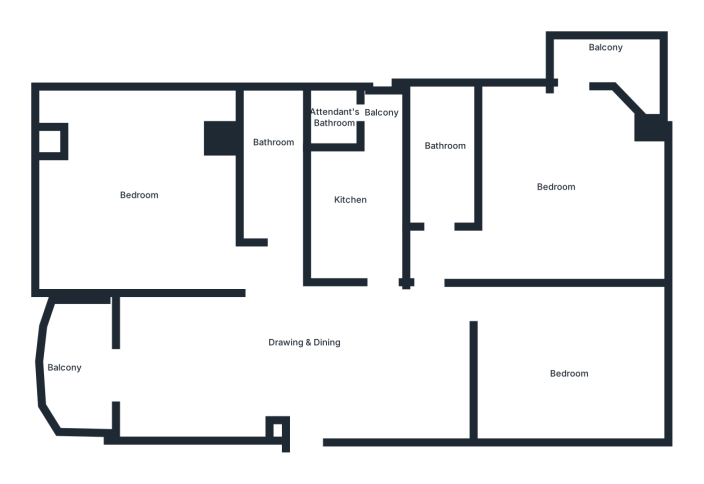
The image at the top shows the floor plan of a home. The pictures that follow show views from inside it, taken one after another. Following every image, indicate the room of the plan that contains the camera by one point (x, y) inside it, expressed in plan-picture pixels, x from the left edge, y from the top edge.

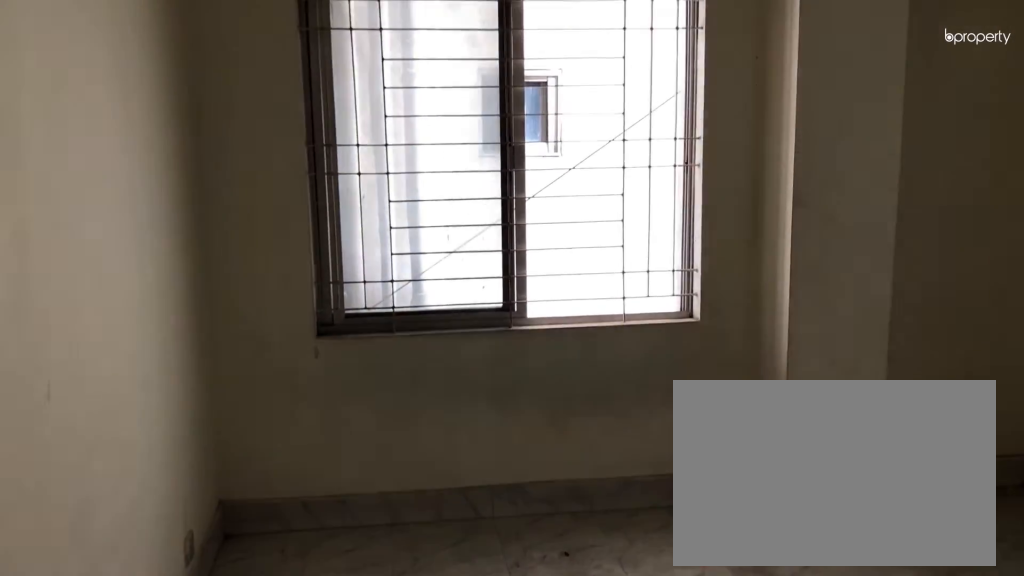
(133, 195)
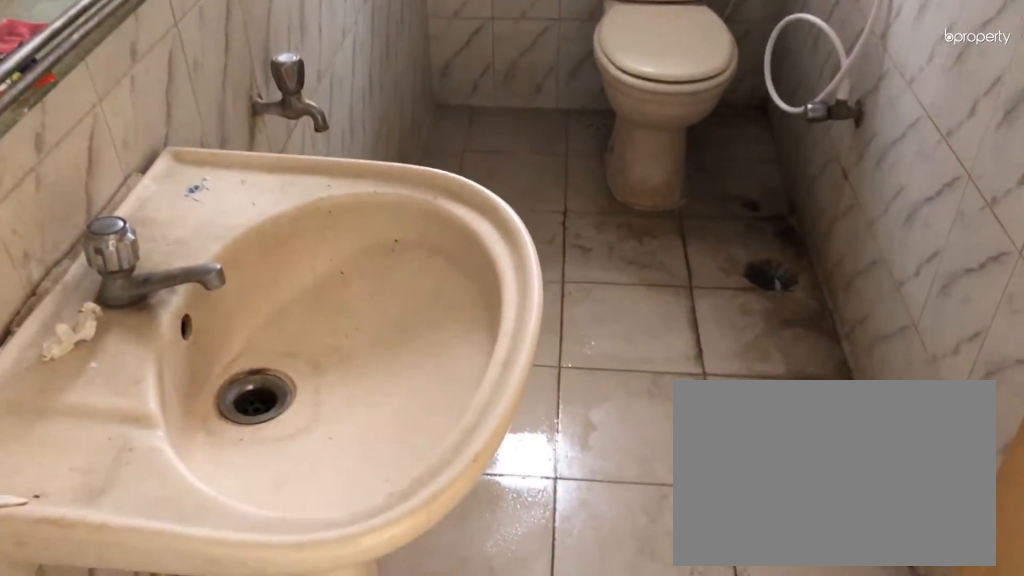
(274, 155)
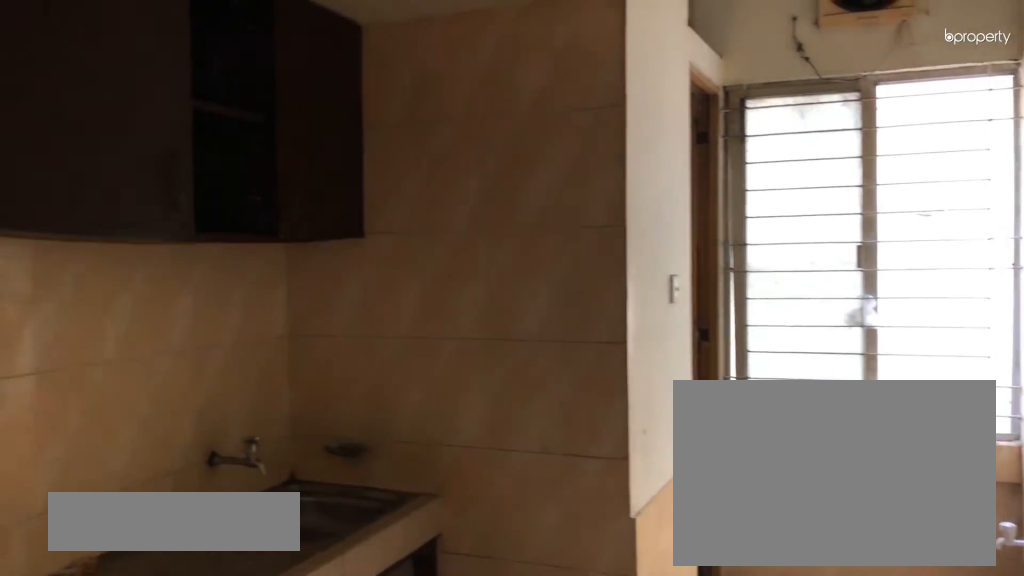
(359, 212)
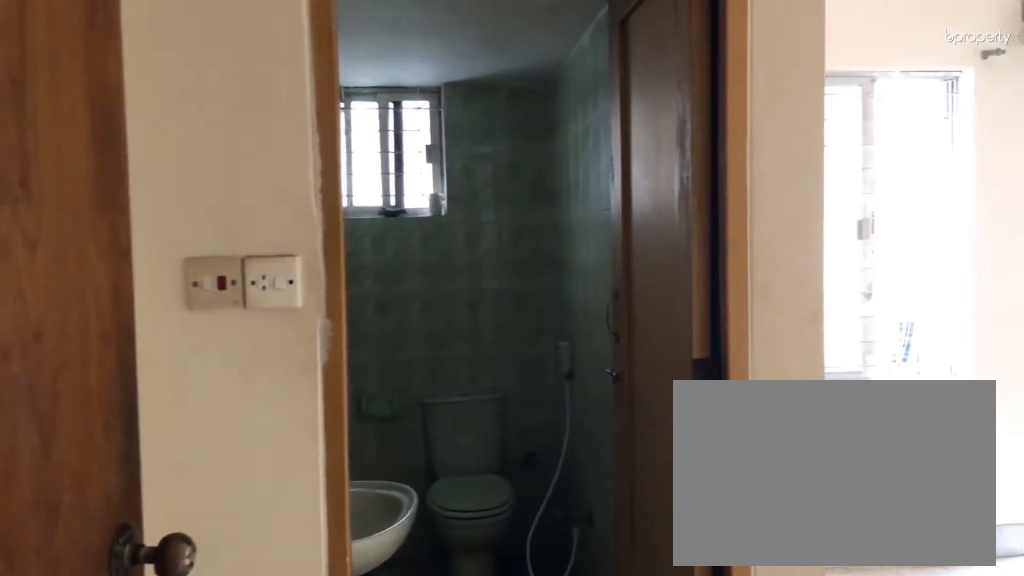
(448, 257)
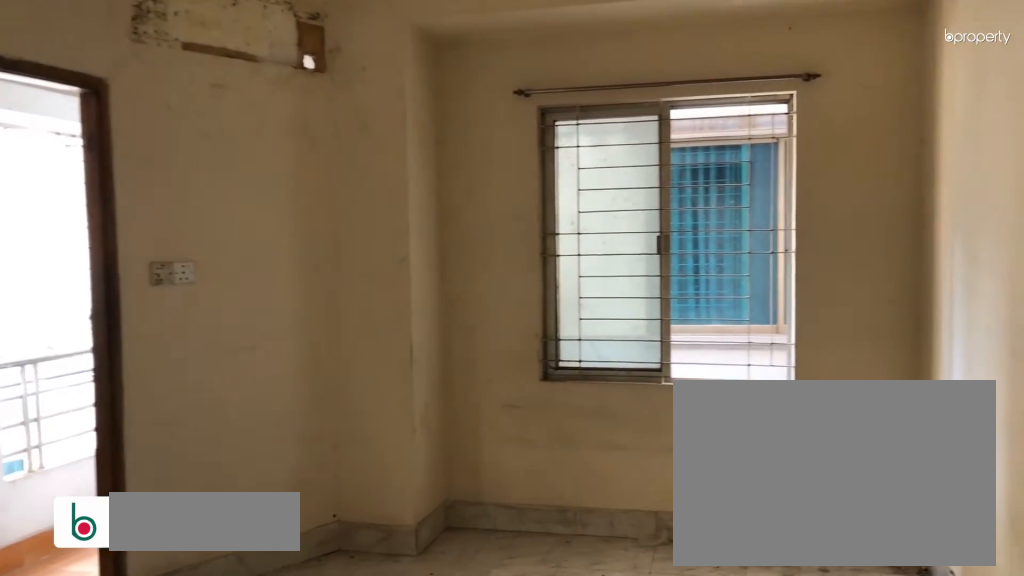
(561, 195)
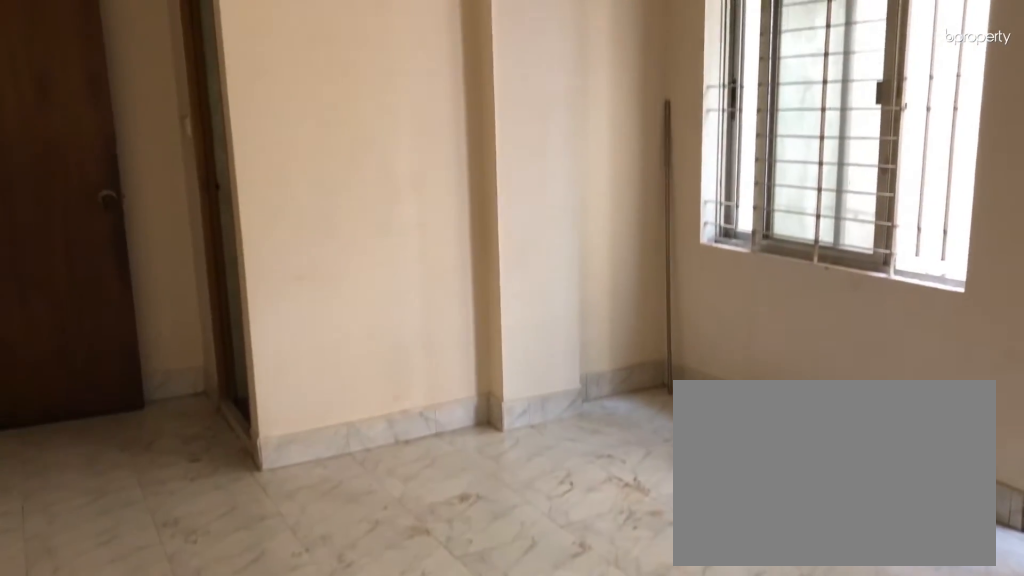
(561, 195)
